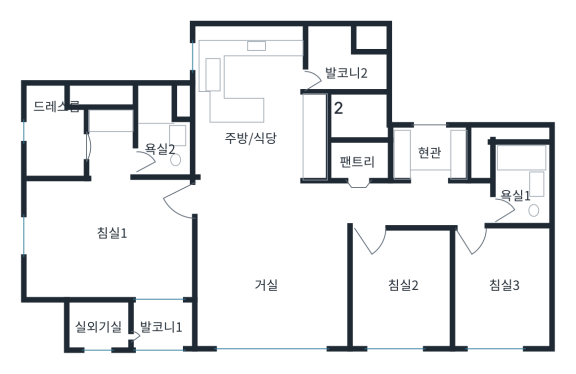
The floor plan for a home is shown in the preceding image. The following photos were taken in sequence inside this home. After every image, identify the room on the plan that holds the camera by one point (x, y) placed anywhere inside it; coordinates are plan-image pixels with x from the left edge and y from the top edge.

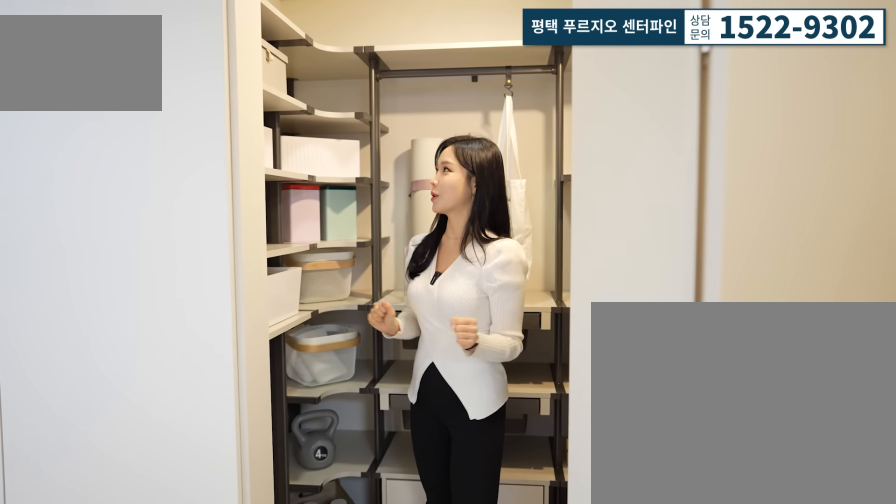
(360, 181)
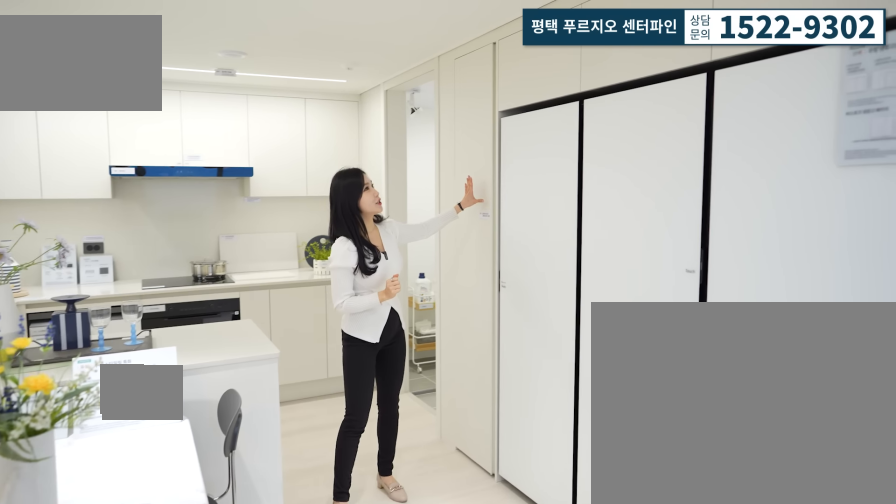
(262, 113)
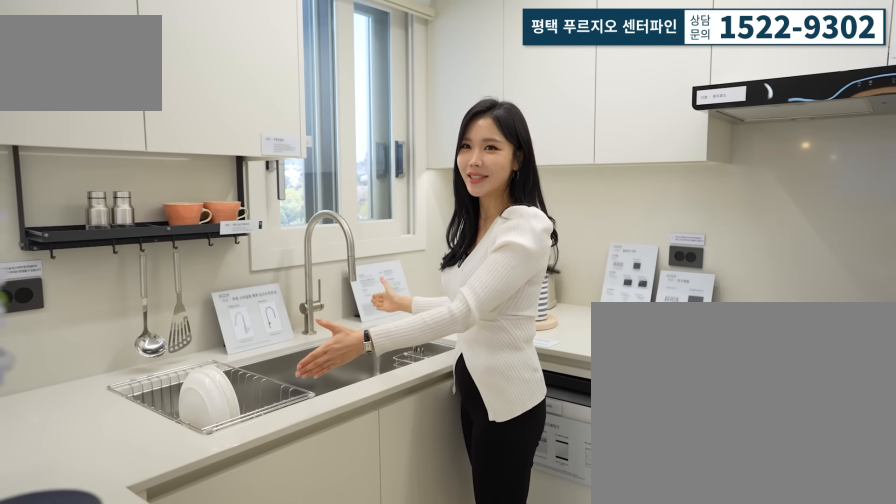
(262, 113)
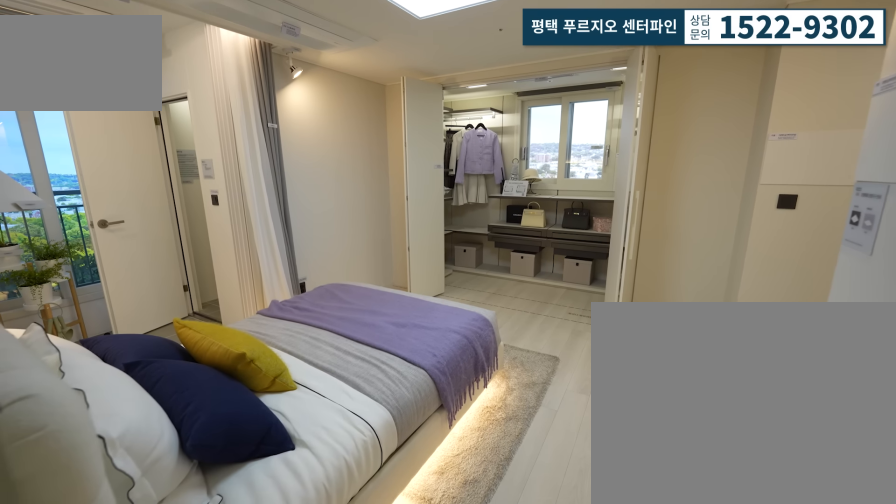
(108, 231)
